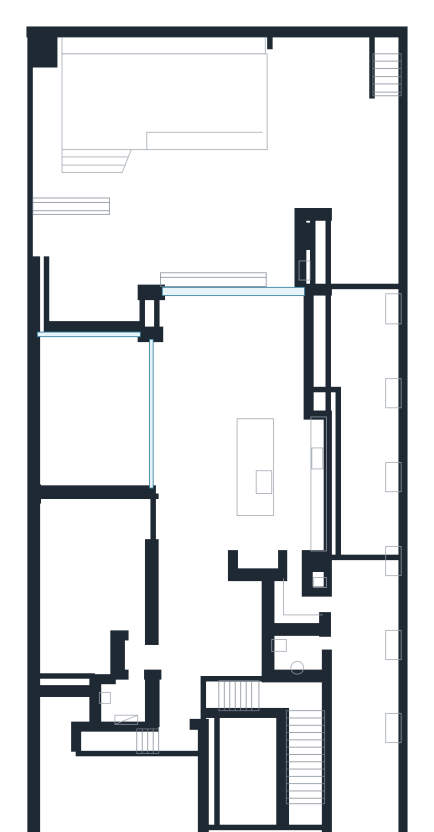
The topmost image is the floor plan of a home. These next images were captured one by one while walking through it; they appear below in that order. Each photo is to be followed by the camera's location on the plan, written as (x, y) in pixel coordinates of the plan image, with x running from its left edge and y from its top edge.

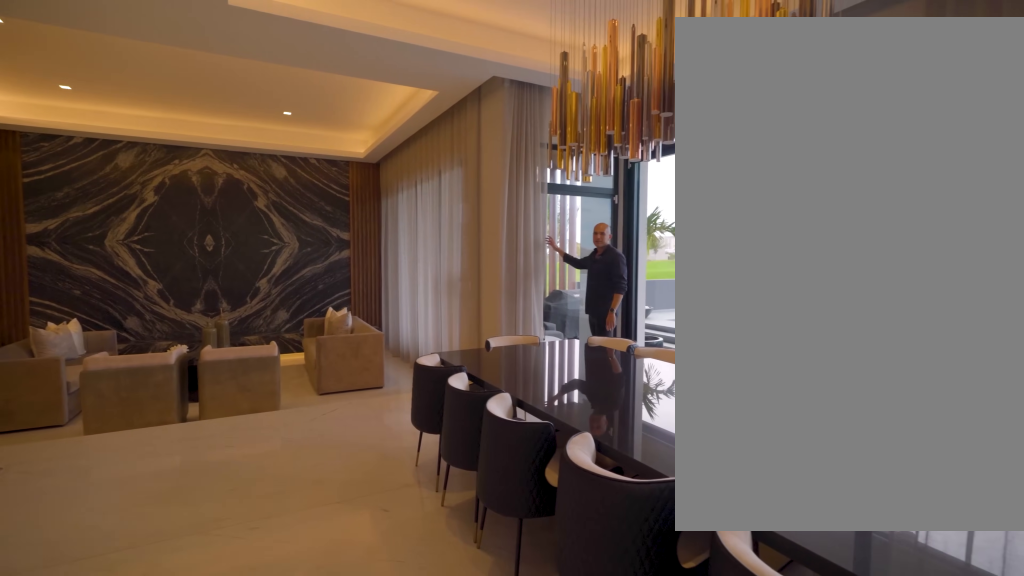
(245, 396)
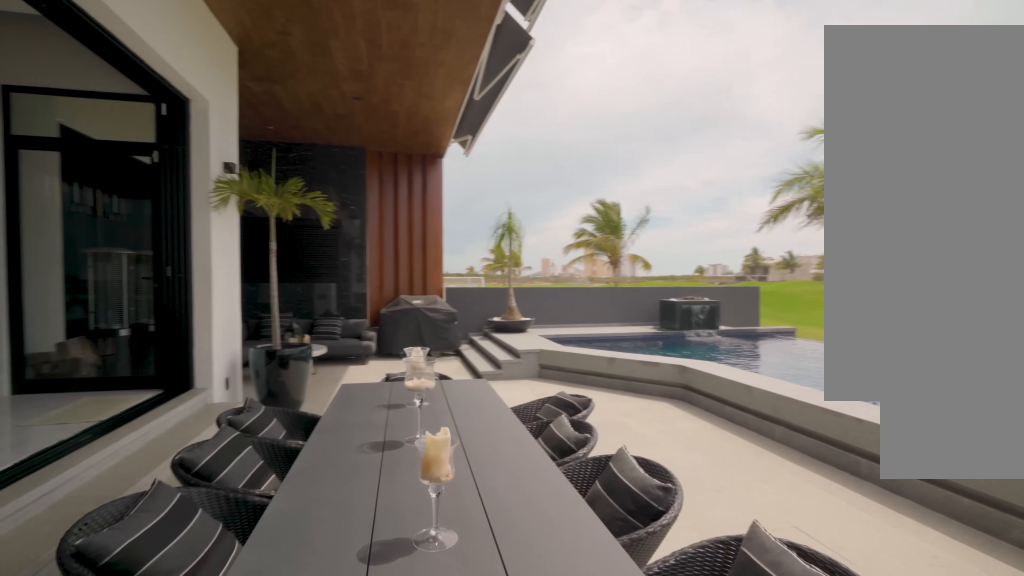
(280, 197)
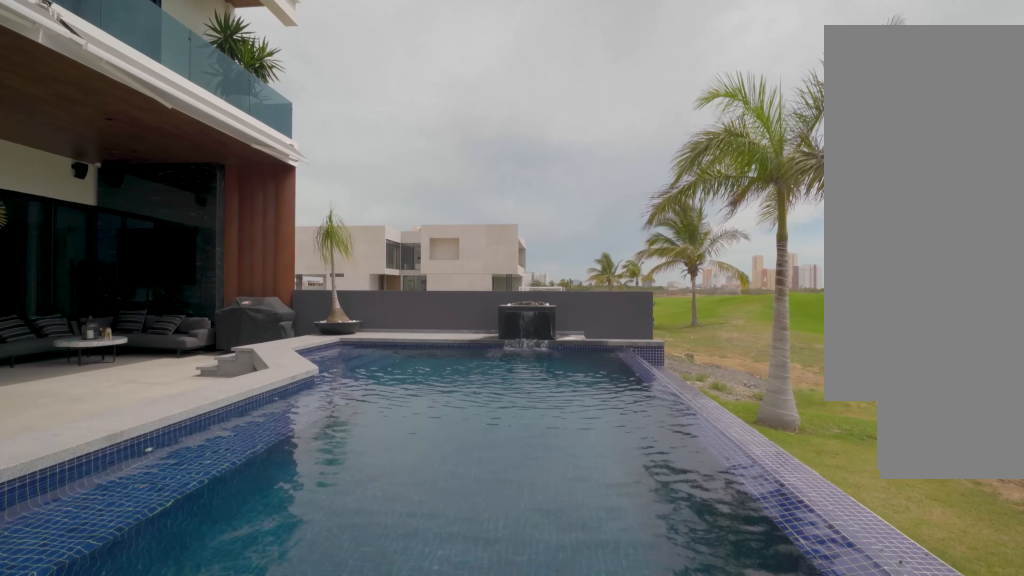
(299, 105)
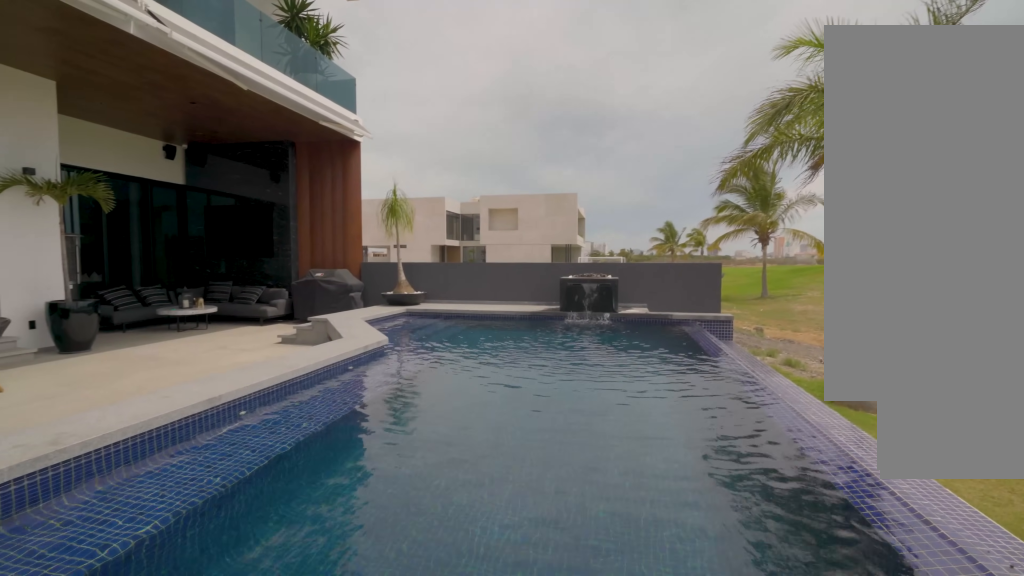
(299, 105)
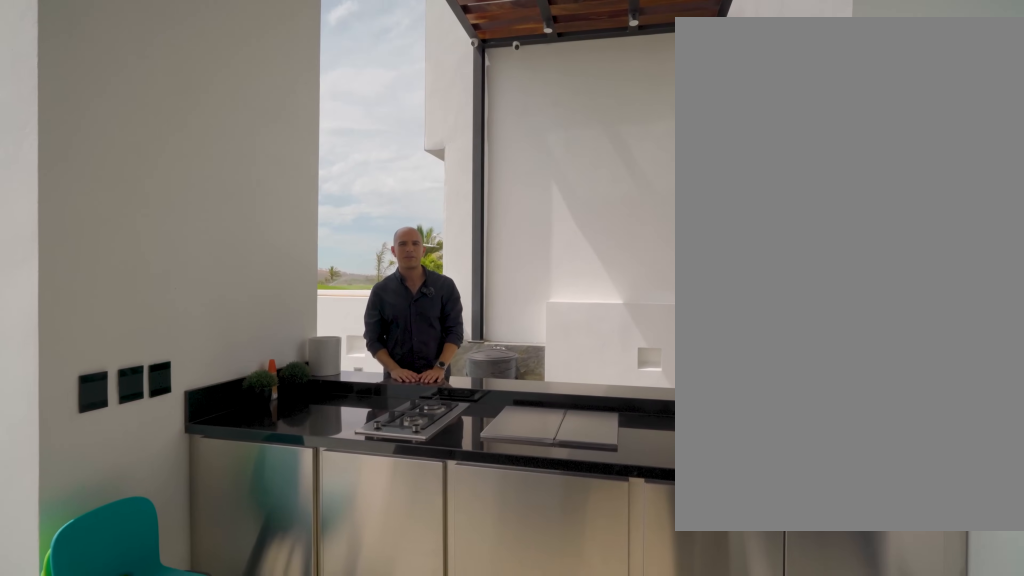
(272, 257)
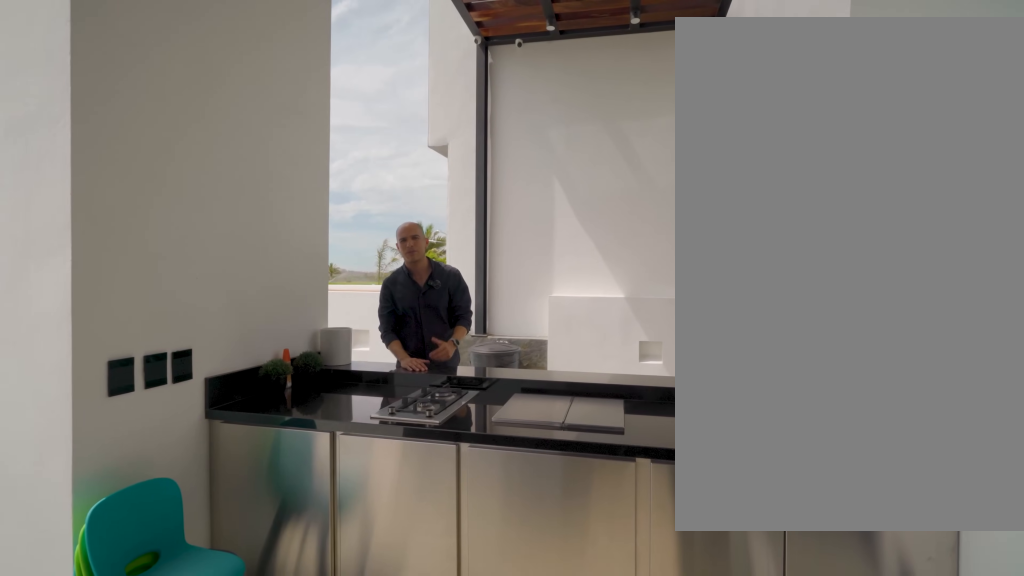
(272, 257)
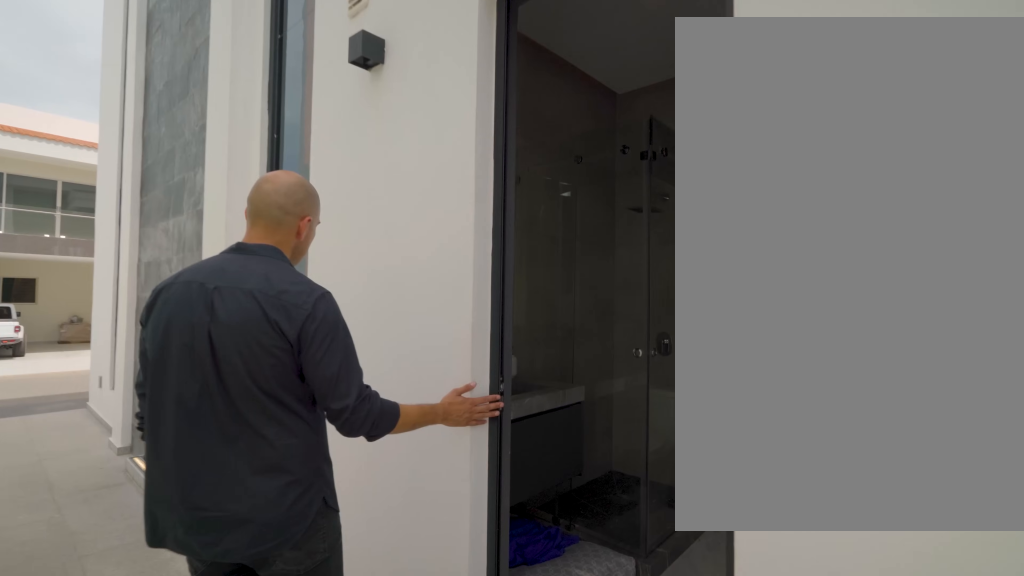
(329, 642)
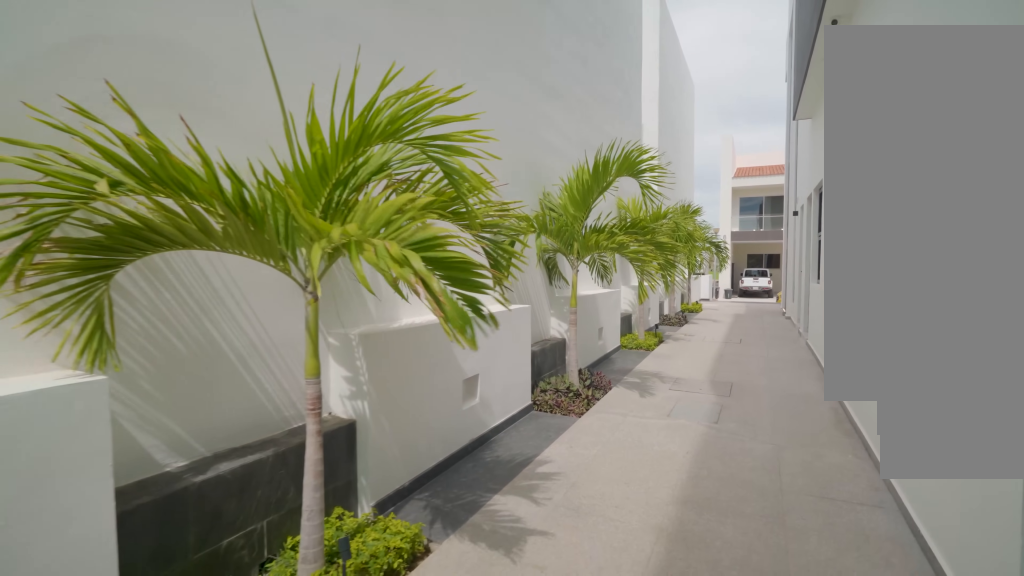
(361, 456)
